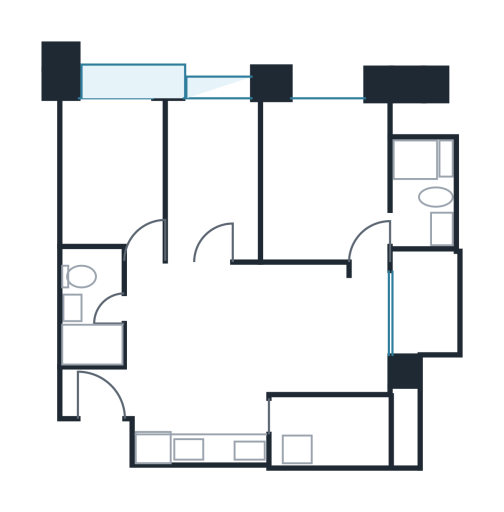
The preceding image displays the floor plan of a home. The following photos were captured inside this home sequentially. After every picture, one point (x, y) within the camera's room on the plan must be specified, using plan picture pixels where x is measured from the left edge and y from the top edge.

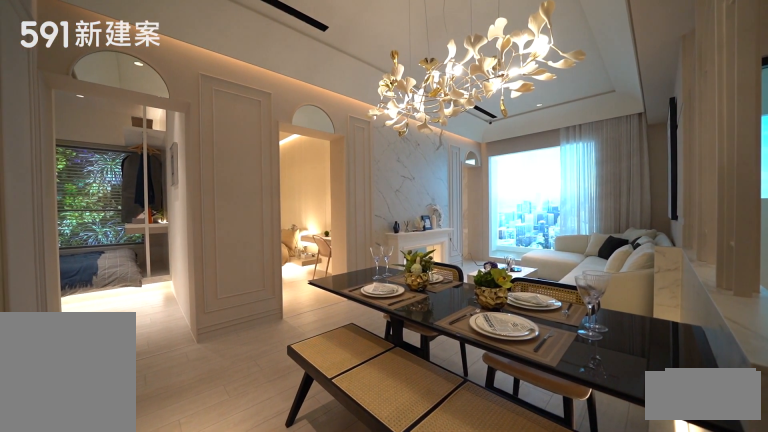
(174, 328)
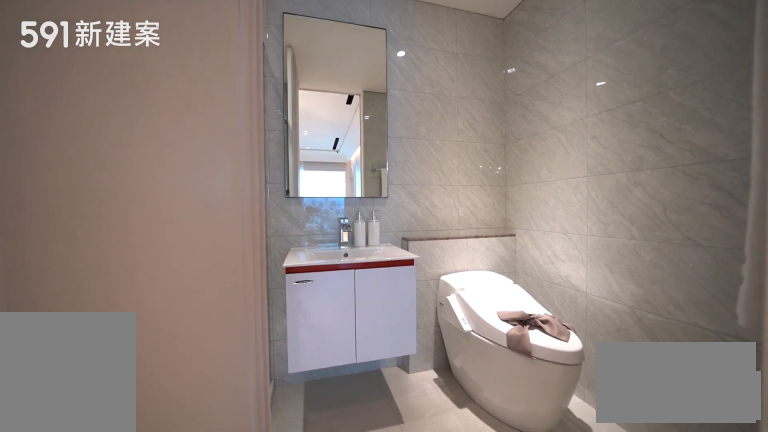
(90, 306)
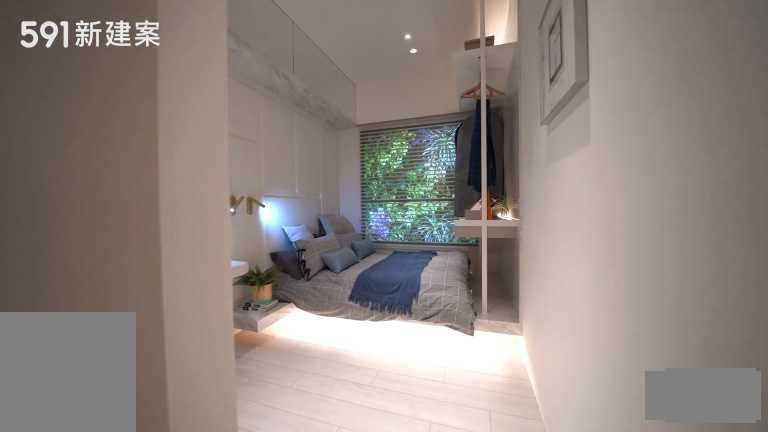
(107, 169)
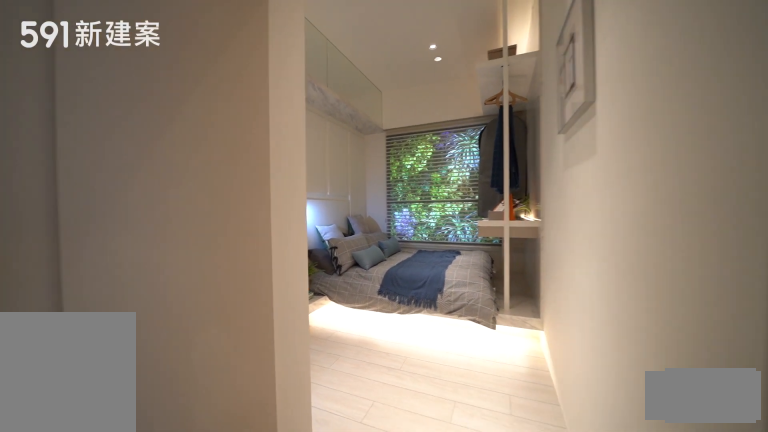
(107, 169)
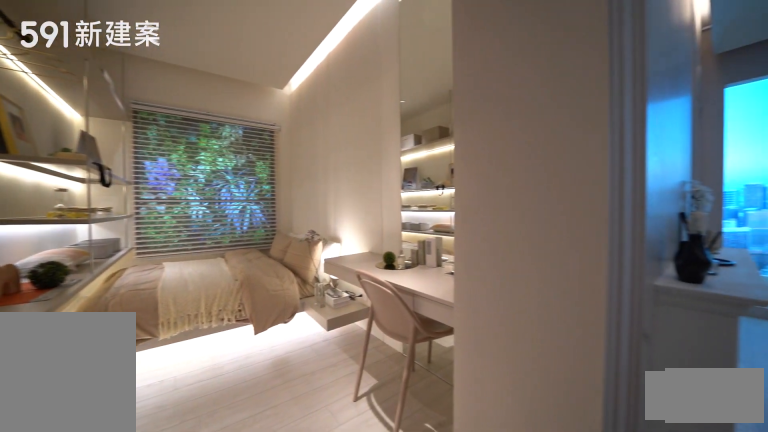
(209, 180)
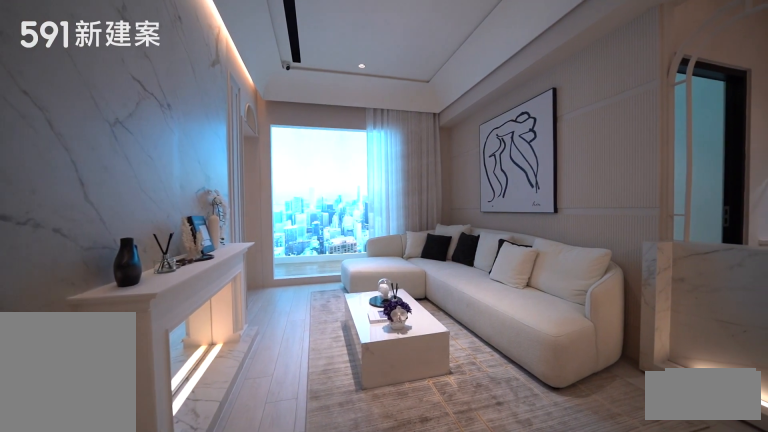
(308, 328)
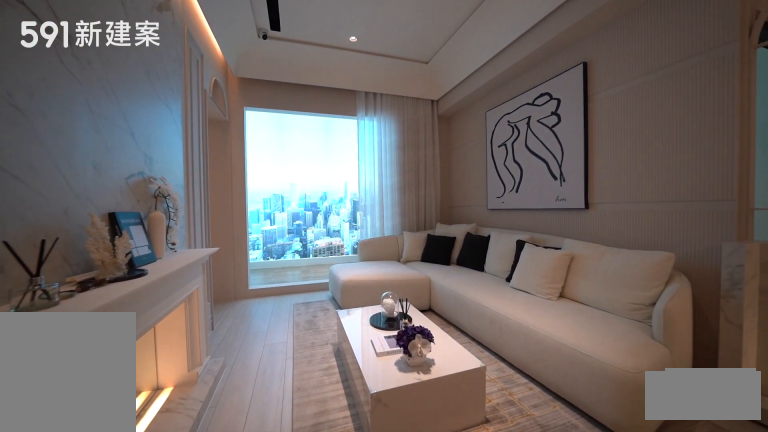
(308, 328)
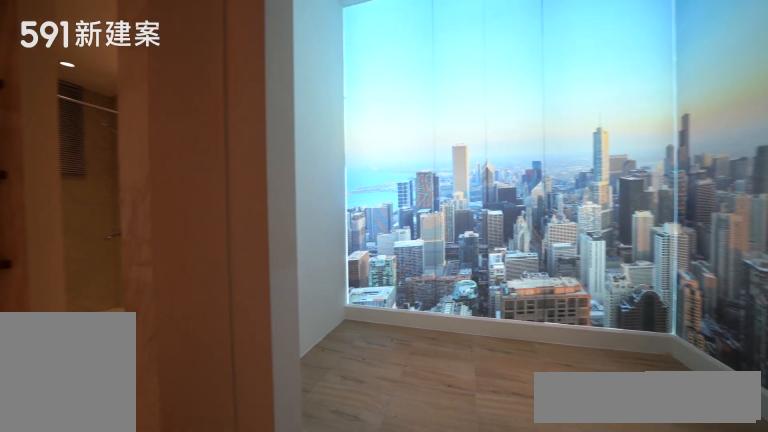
(424, 301)
